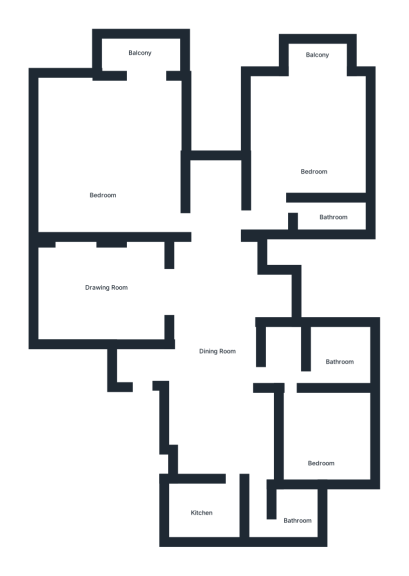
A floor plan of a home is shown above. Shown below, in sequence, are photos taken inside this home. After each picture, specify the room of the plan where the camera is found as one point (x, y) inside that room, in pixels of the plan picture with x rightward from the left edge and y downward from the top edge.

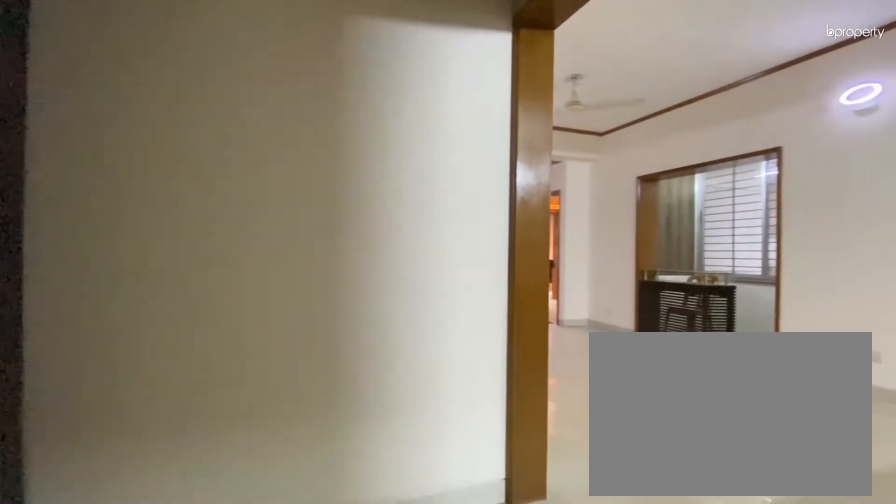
(214, 354)
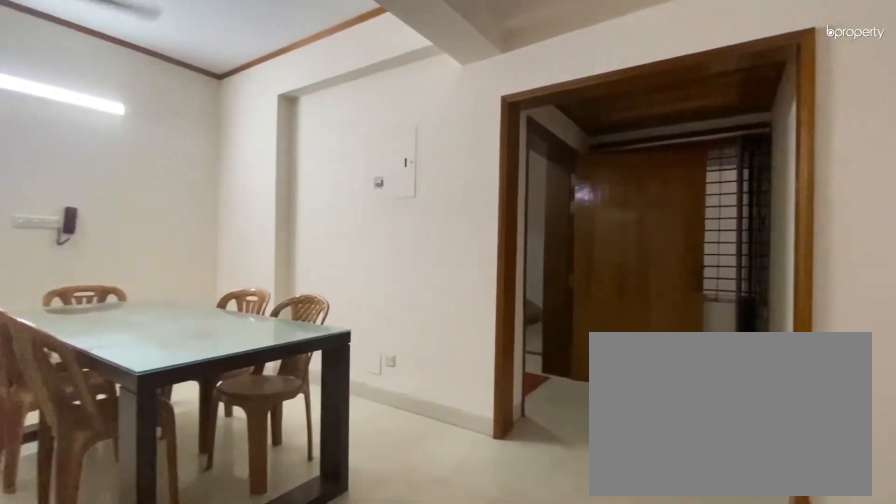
(216, 352)
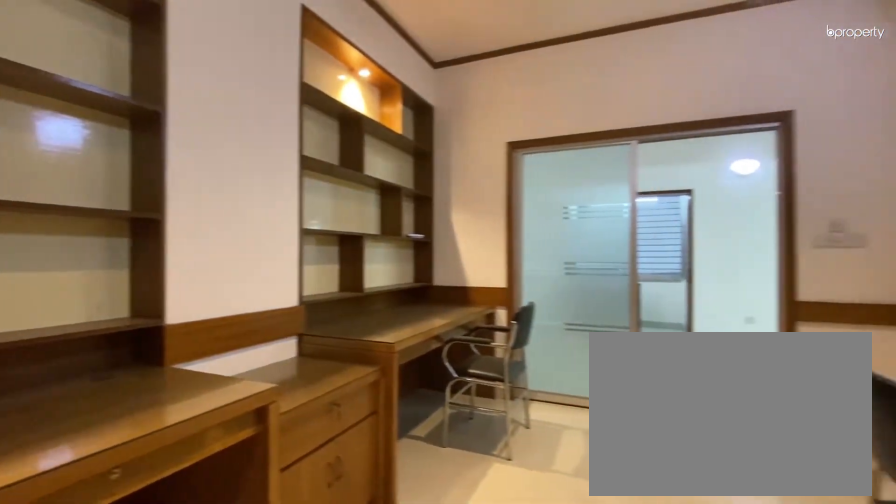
(110, 285)
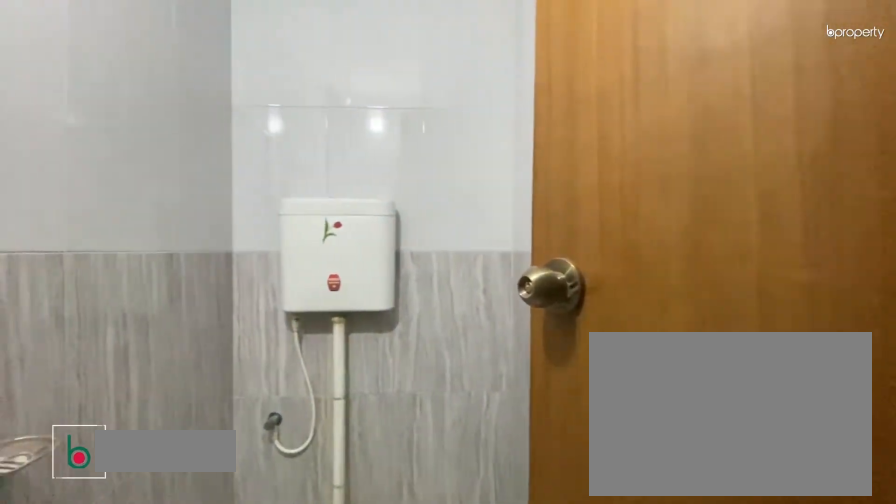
(294, 513)
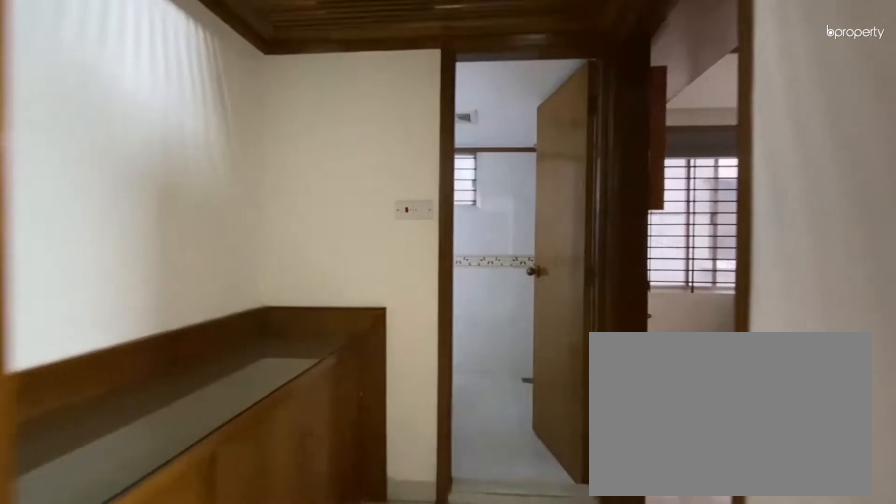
(281, 371)
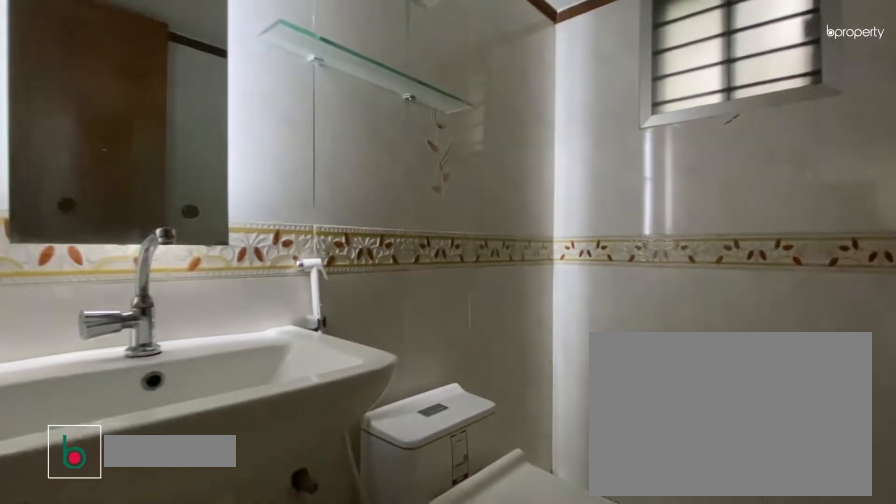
(333, 360)
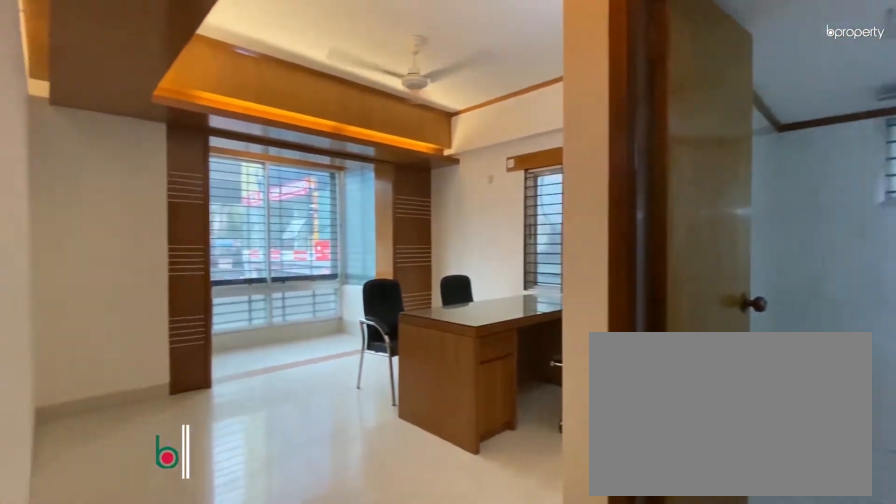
(310, 144)
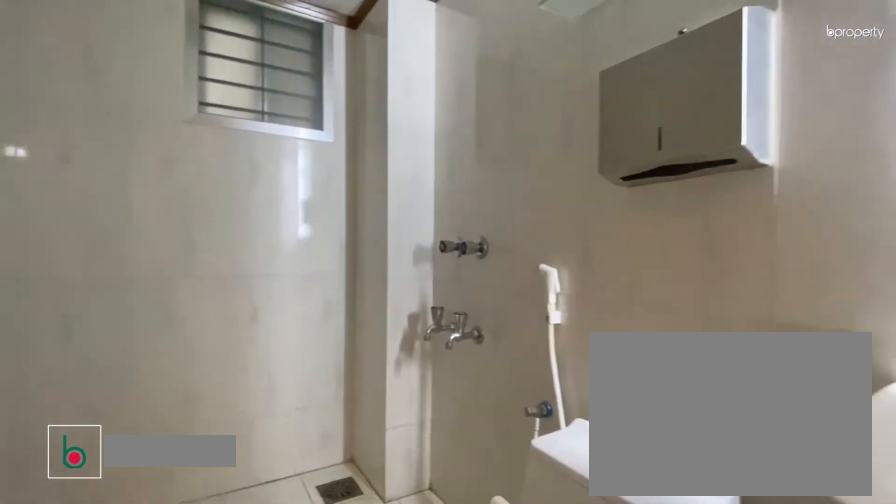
(333, 218)
